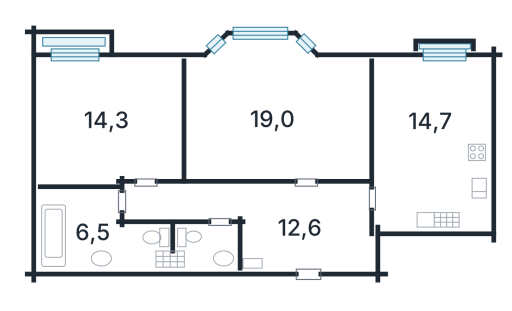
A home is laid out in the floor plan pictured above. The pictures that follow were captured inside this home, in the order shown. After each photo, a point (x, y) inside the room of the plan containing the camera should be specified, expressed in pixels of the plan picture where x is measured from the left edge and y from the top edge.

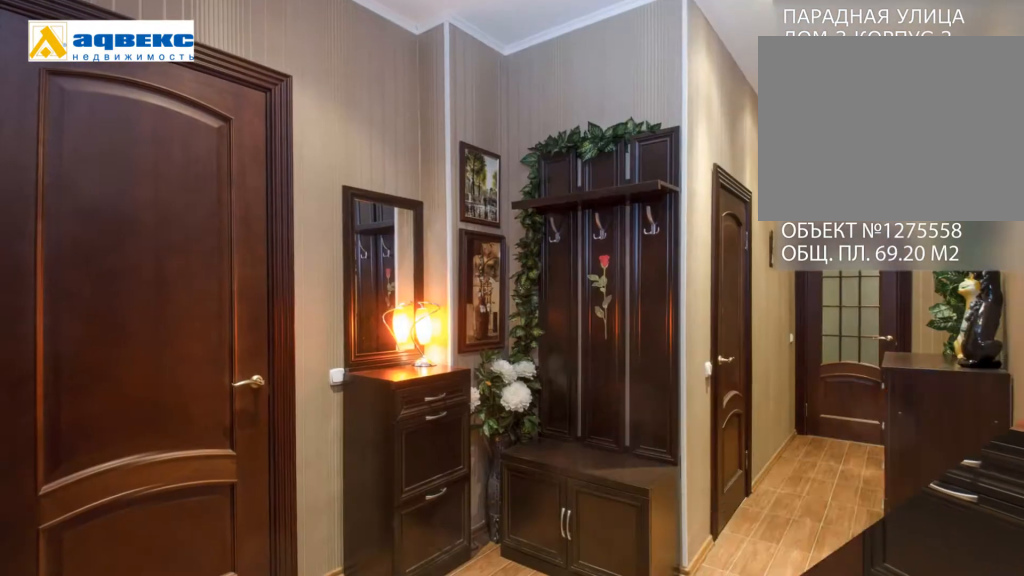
(292, 230)
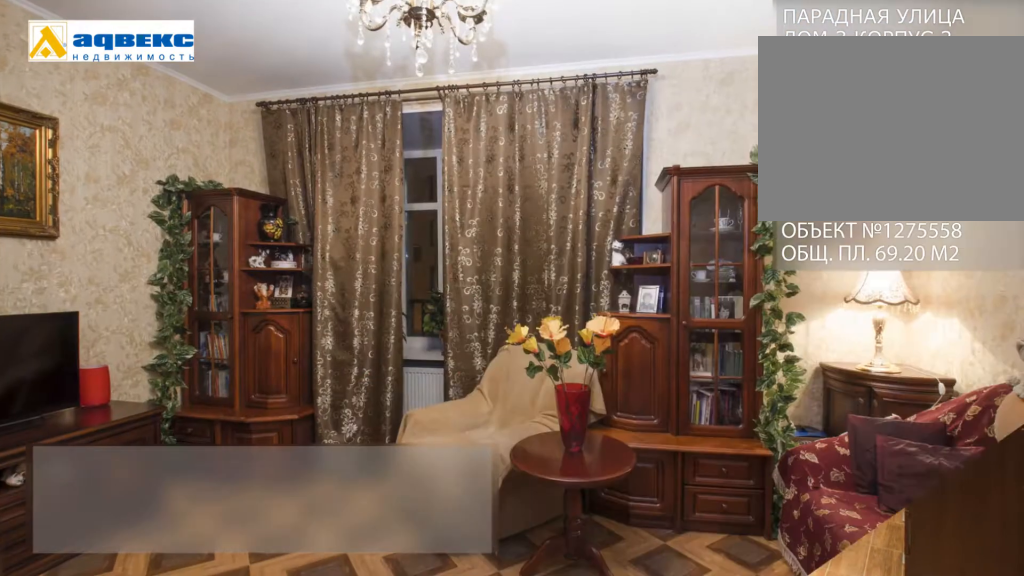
(271, 115)
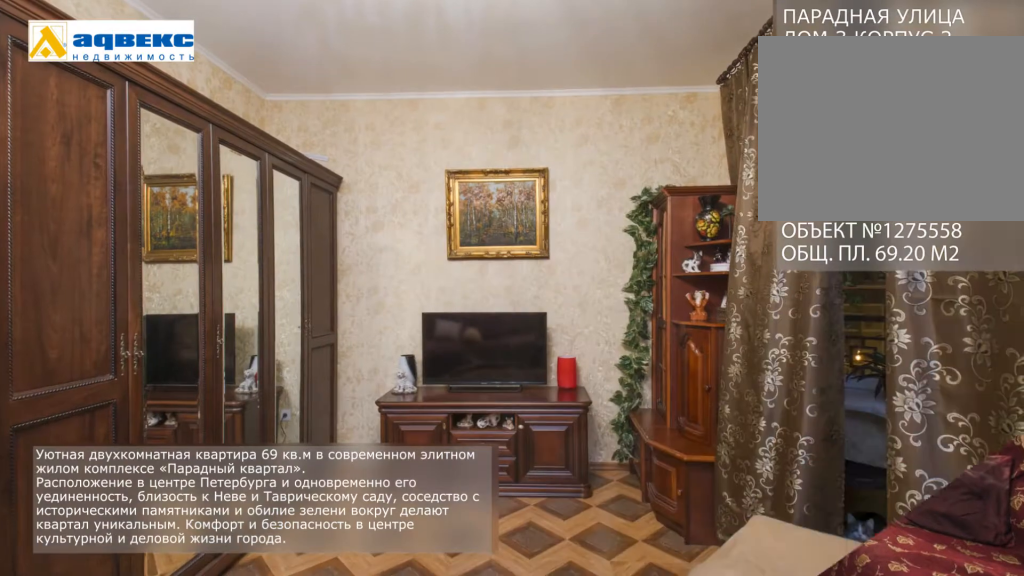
(271, 115)
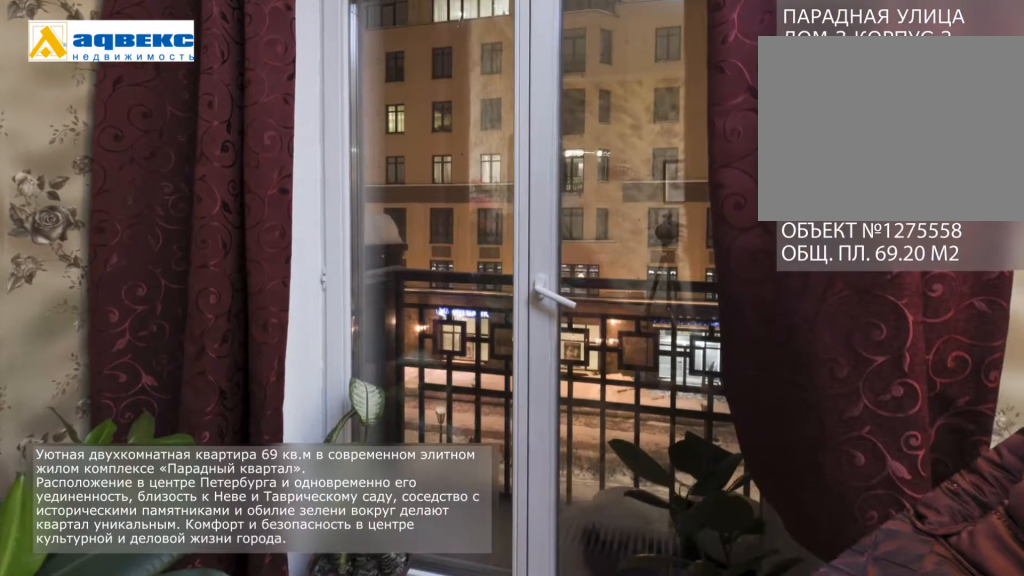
(104, 122)
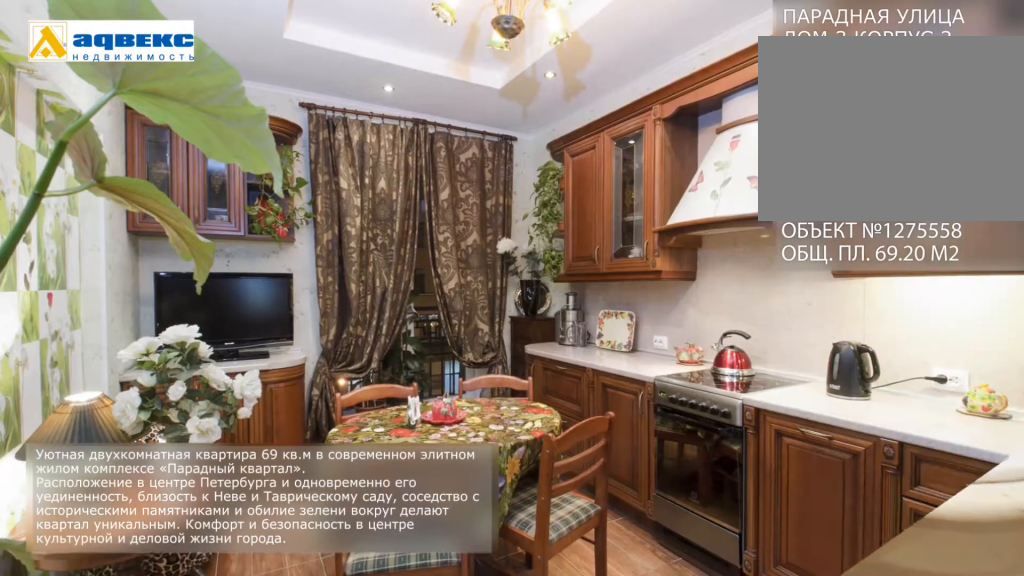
(432, 129)
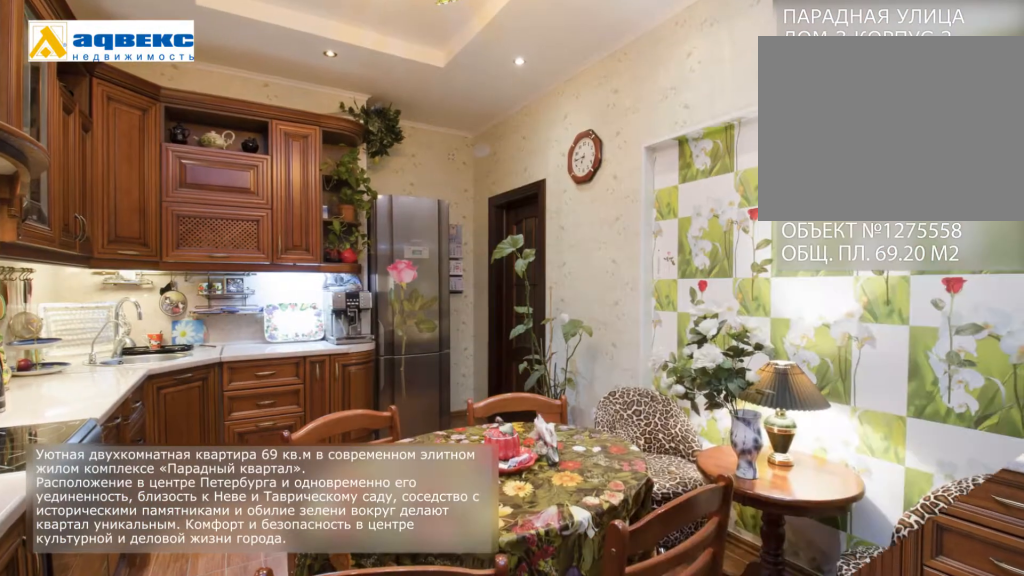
(432, 129)
